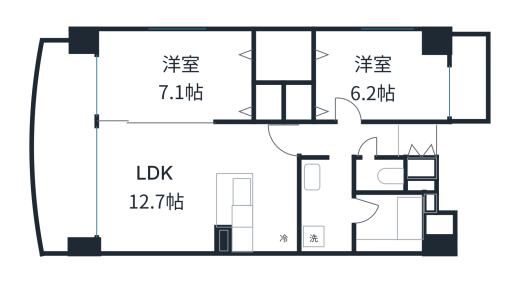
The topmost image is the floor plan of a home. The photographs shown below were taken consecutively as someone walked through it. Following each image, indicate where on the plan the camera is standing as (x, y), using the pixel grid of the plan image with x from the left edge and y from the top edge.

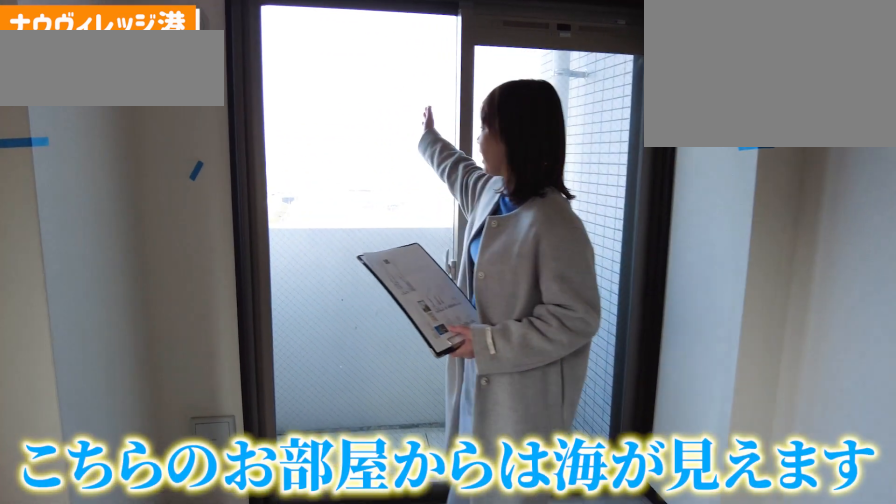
(428, 83)
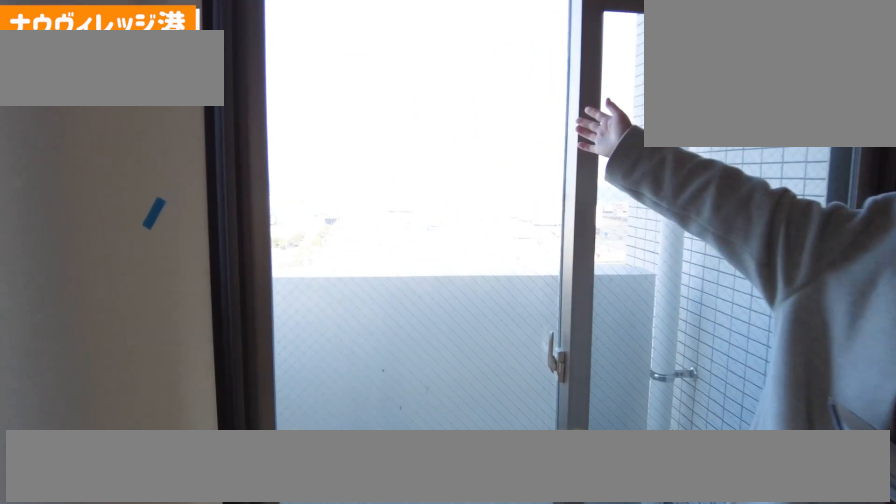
(428, 82)
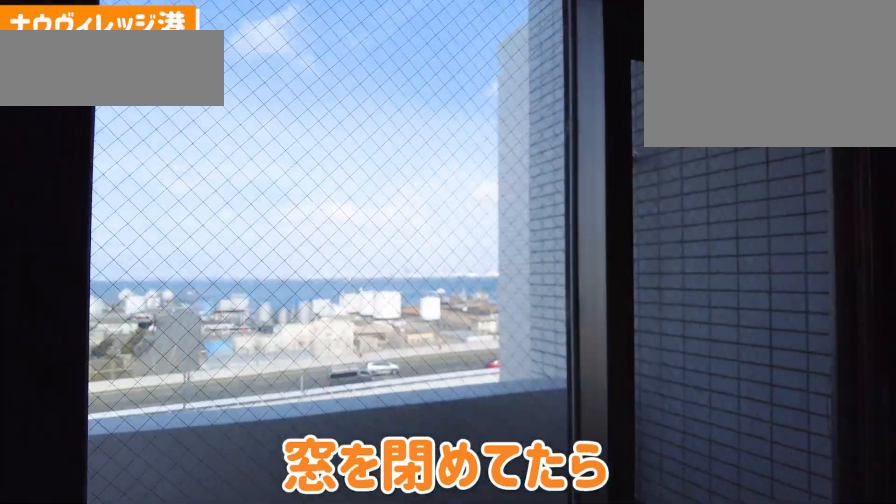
(428, 82)
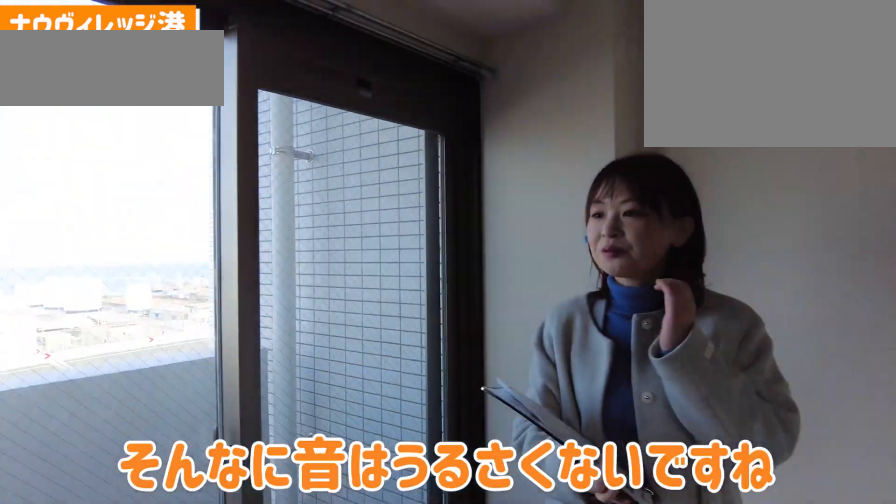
(427, 83)
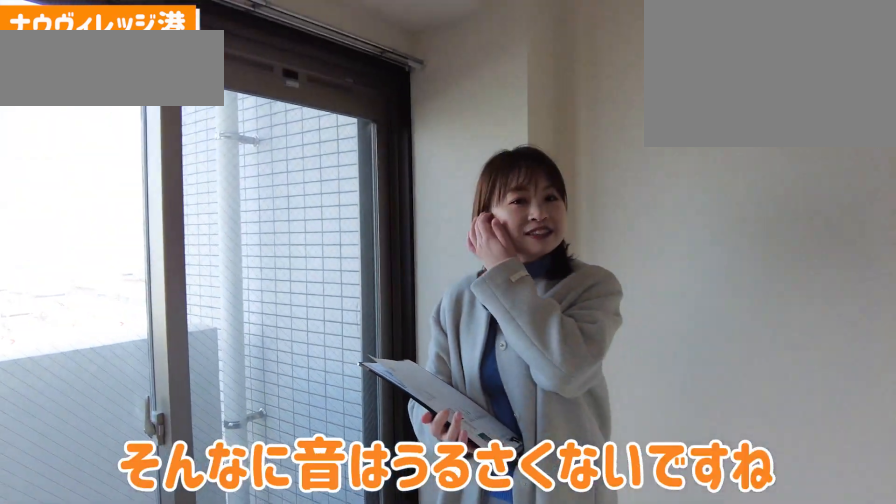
(428, 83)
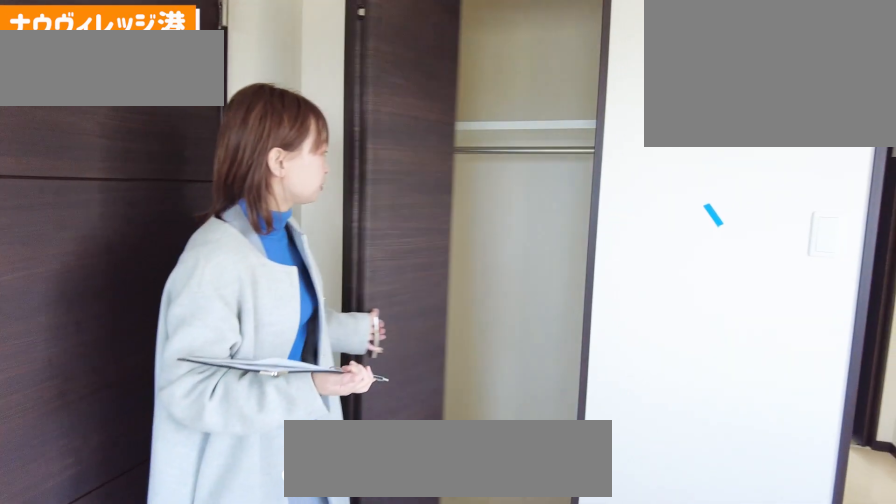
(318, 100)
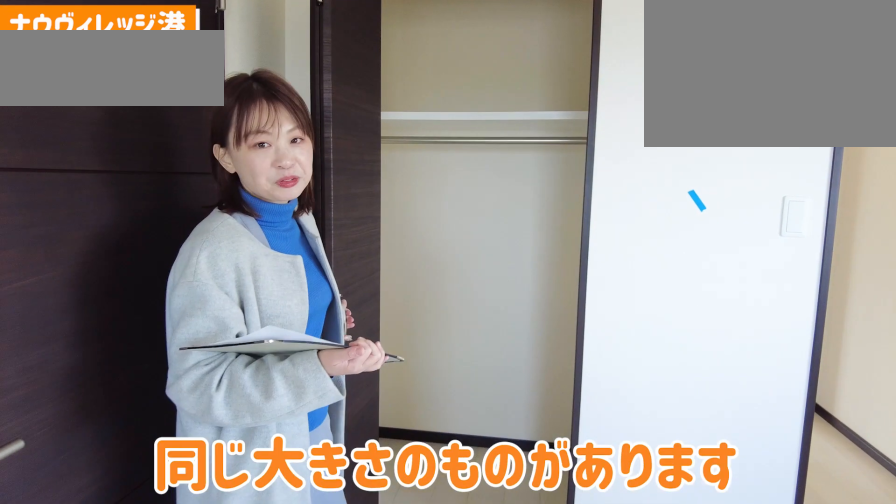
(319, 100)
